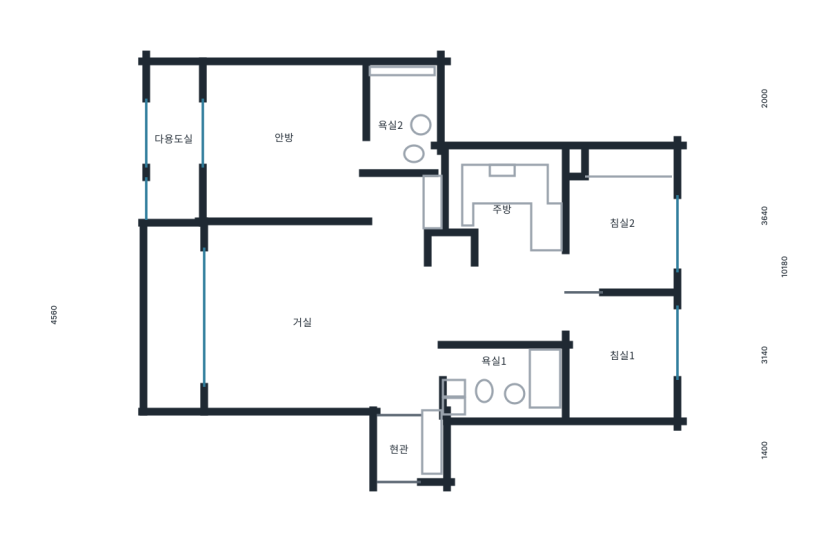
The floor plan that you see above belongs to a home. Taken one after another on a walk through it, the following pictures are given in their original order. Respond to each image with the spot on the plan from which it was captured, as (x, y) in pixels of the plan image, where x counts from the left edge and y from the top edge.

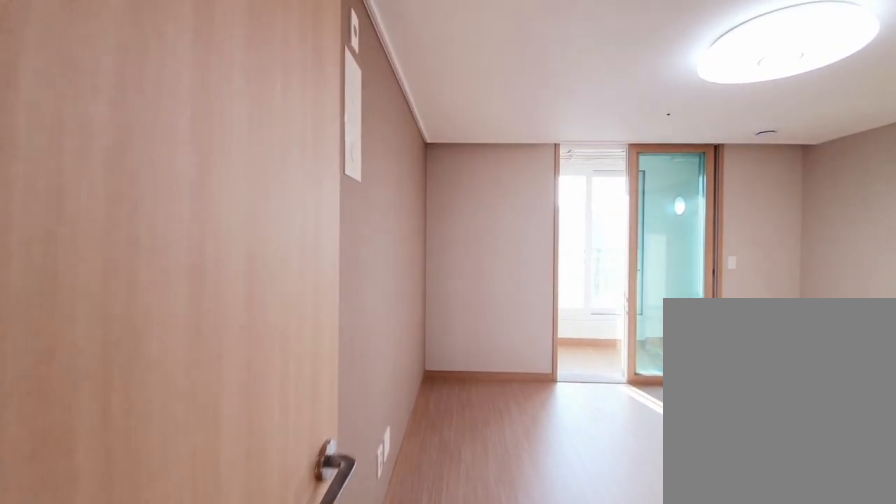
(401, 206)
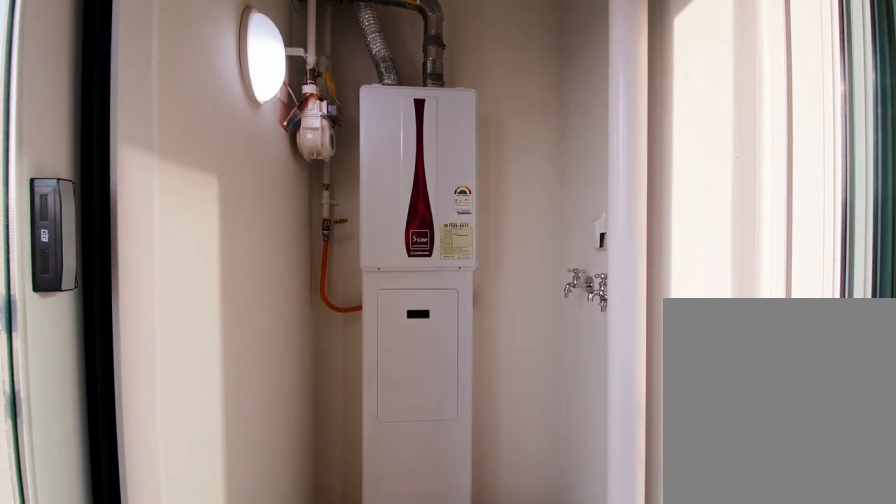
(195, 161)
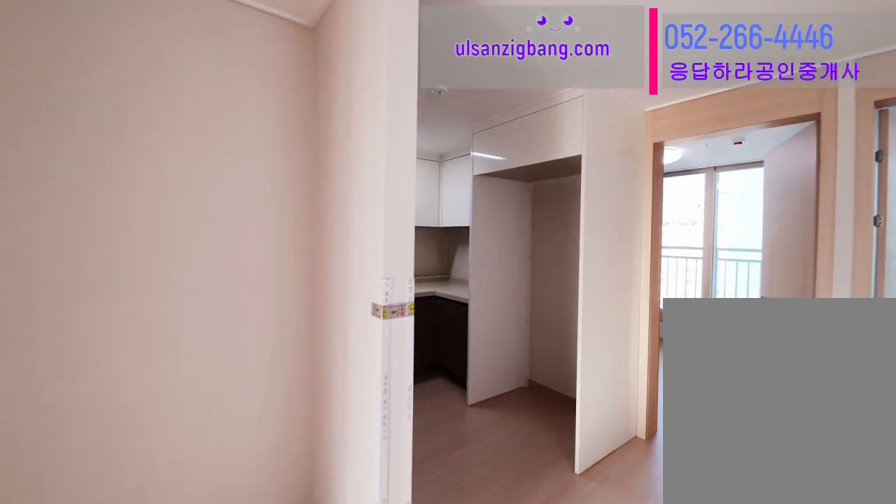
(406, 283)
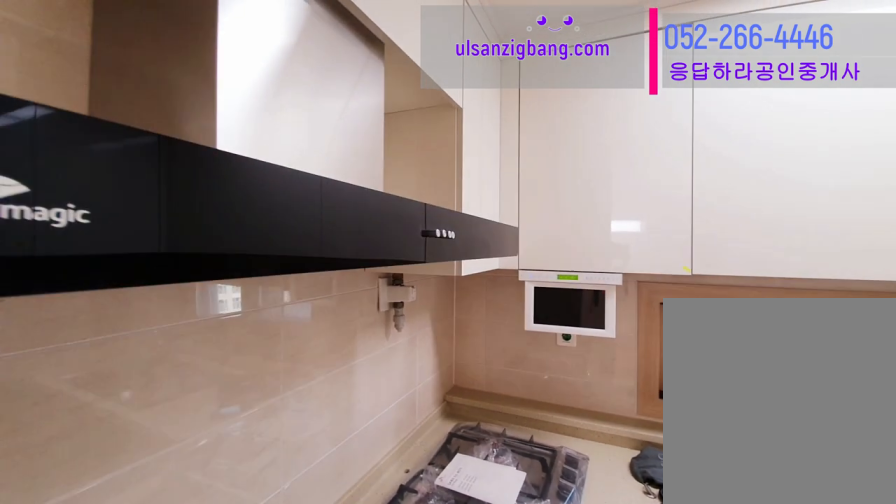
(509, 219)
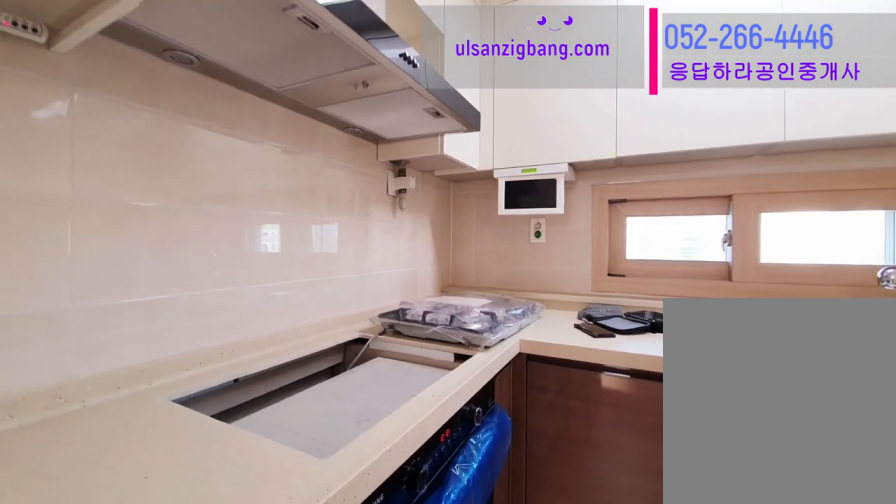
(508, 219)
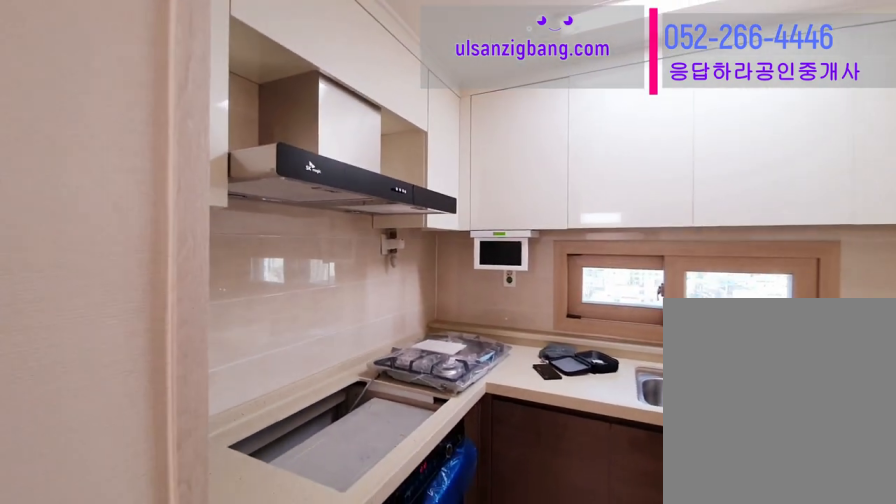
(507, 219)
